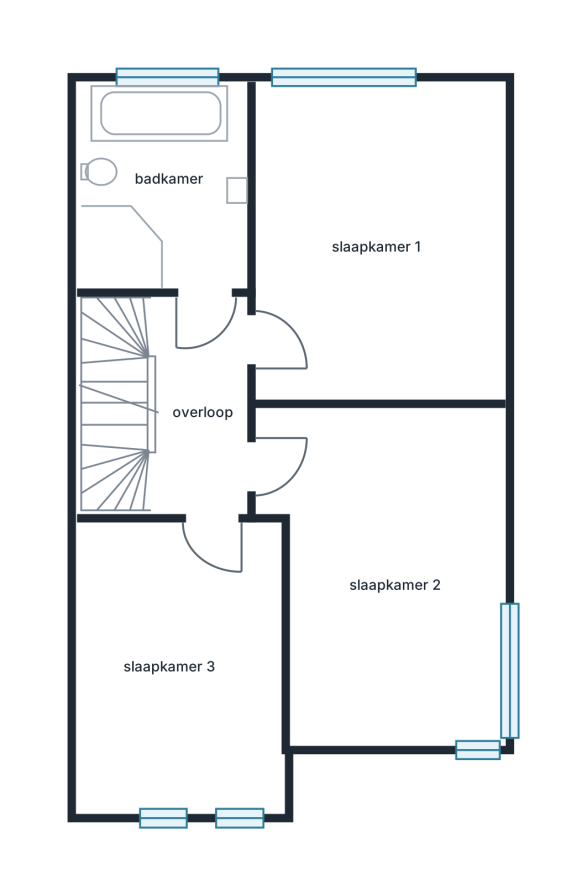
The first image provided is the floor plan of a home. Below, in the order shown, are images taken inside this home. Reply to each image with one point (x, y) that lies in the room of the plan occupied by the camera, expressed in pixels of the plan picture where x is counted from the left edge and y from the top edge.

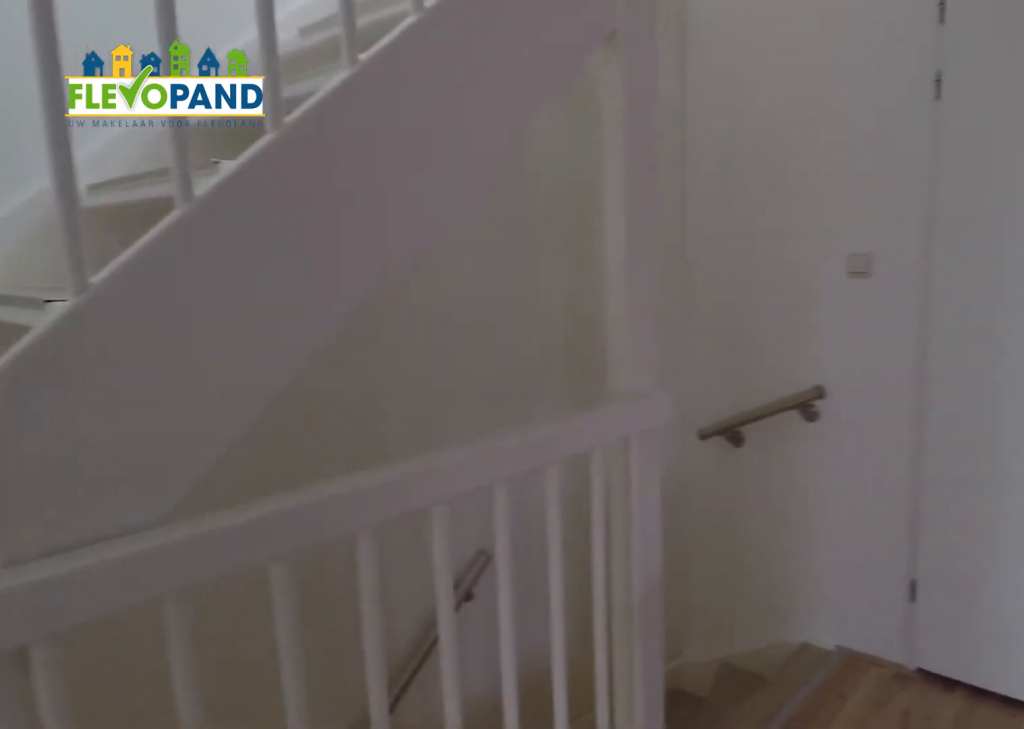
(200, 383)
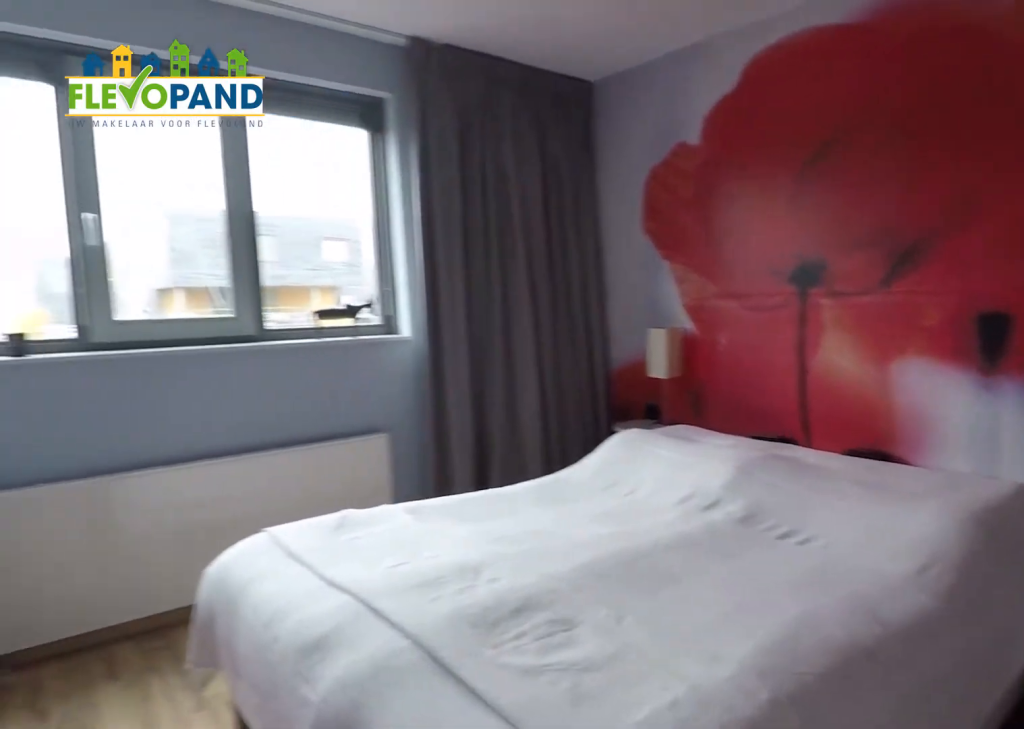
(384, 240)
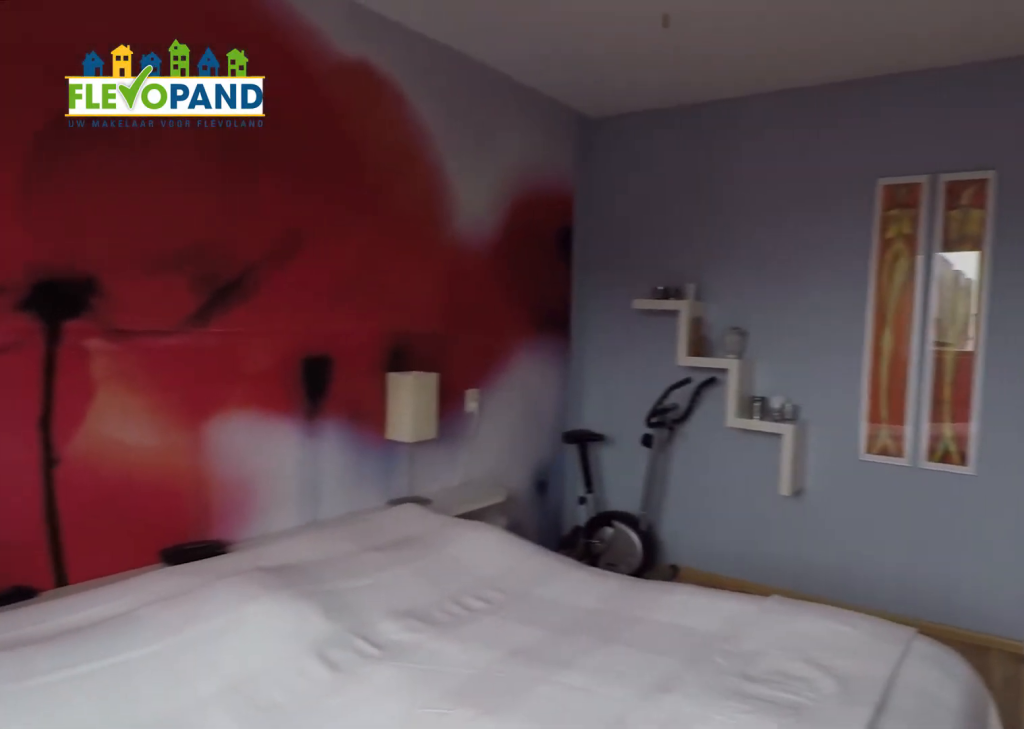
(384, 240)
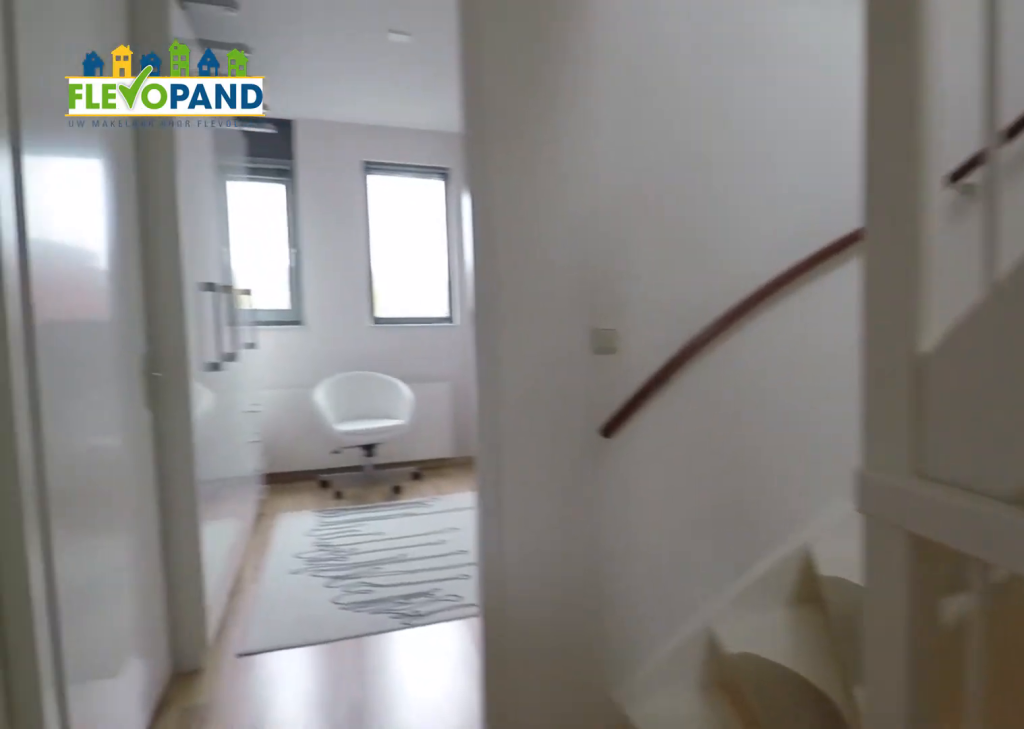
(204, 415)
